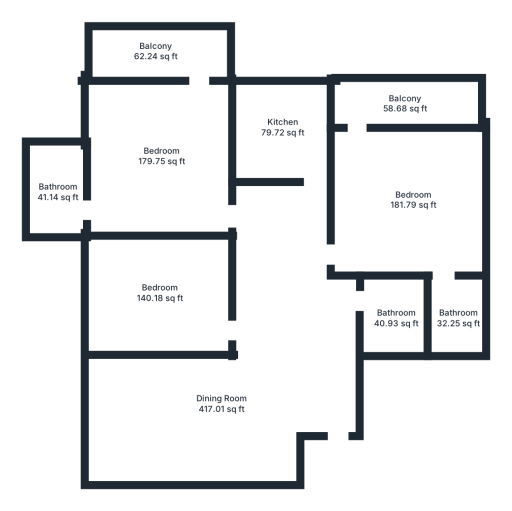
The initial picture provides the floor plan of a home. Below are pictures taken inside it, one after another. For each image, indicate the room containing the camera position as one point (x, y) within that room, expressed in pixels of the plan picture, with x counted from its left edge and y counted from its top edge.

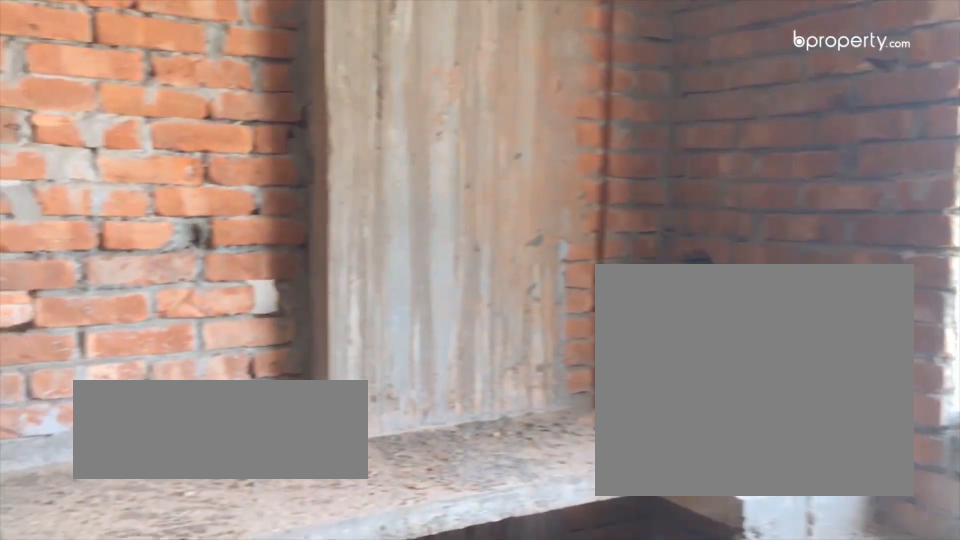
(288, 131)
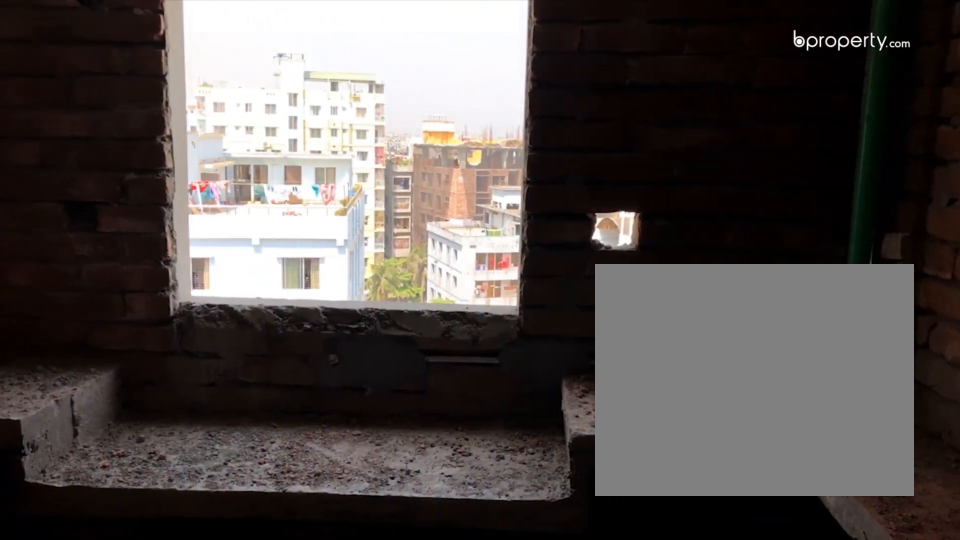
(288, 135)
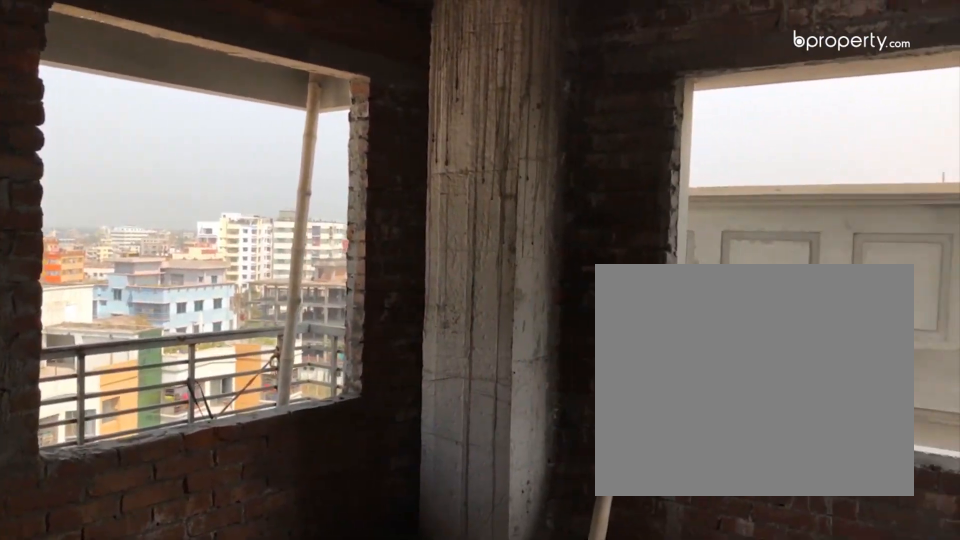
(415, 204)
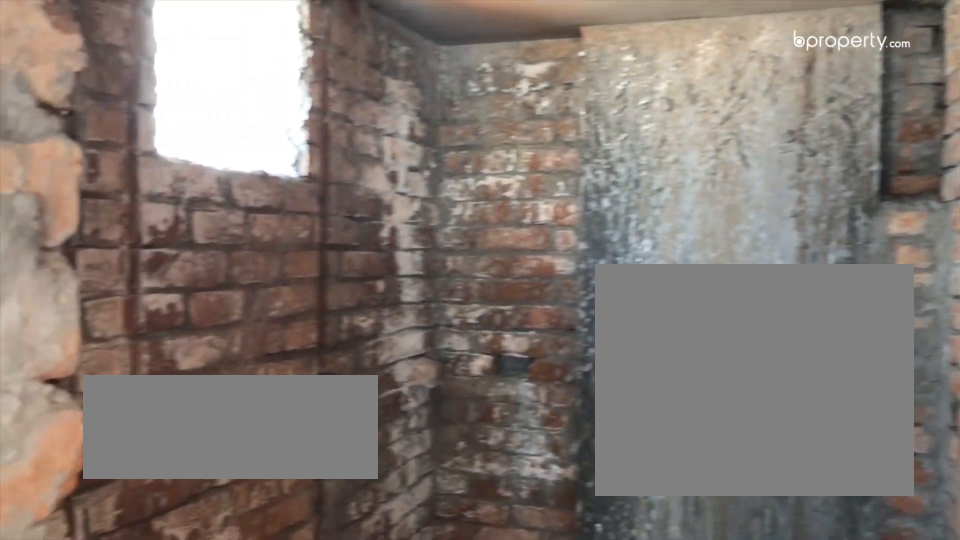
(455, 317)
